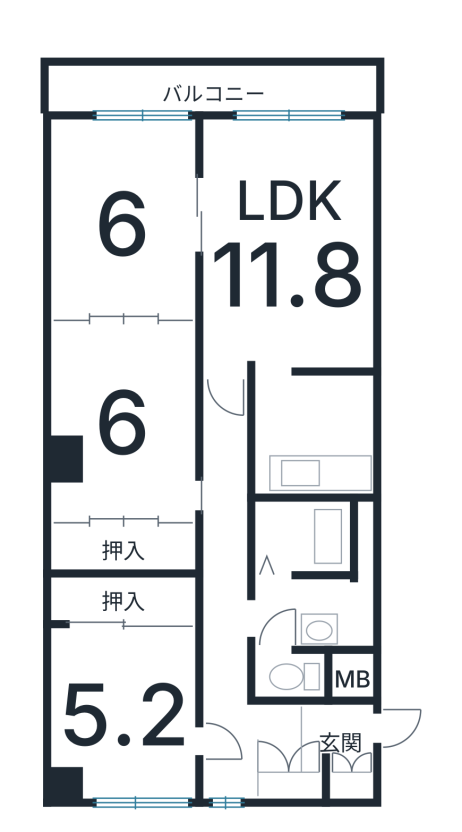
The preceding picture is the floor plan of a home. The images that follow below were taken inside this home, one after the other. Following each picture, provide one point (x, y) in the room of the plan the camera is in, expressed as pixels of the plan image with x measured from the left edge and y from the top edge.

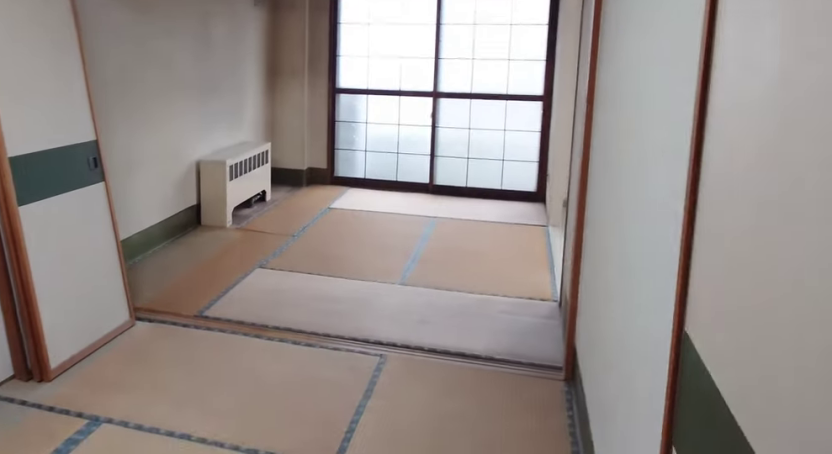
(112, 448)
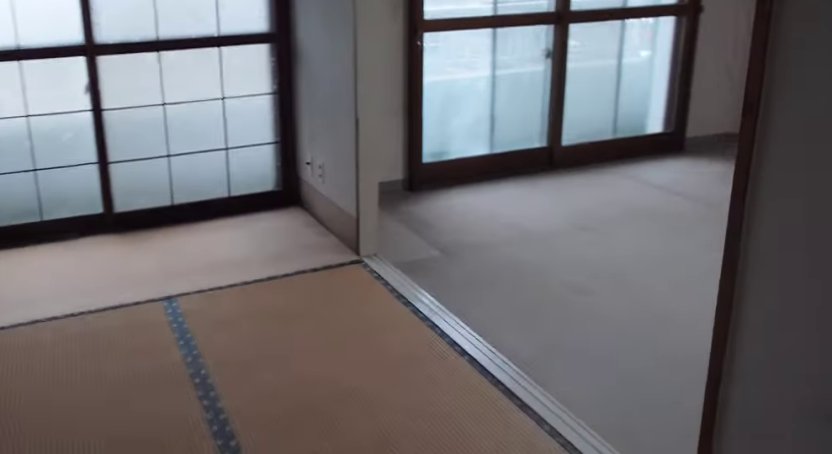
(118, 230)
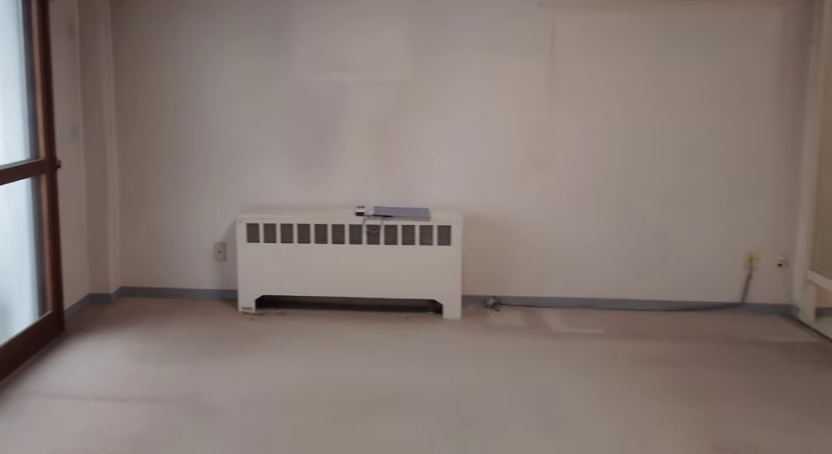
(286, 269)
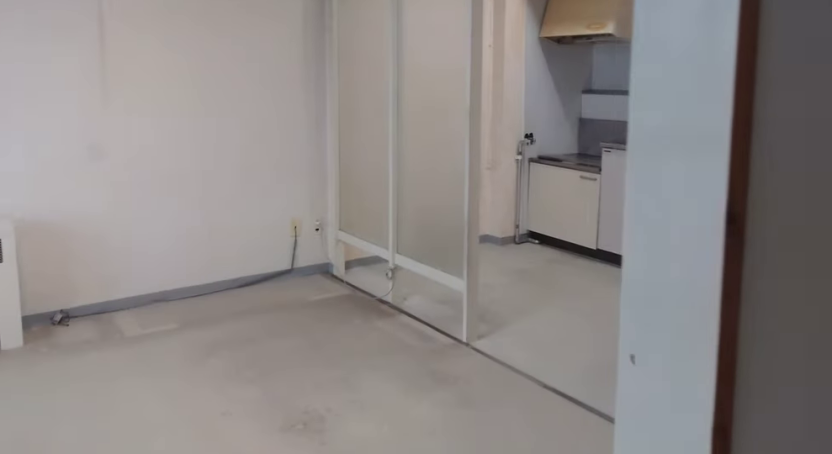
(286, 269)
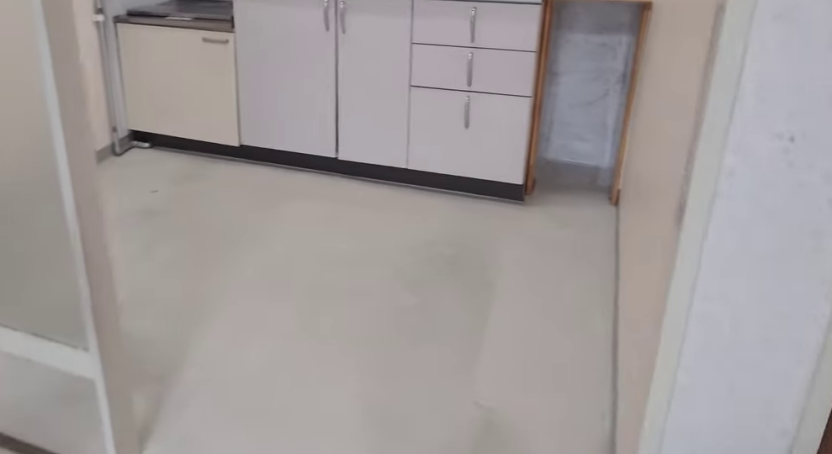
(322, 448)
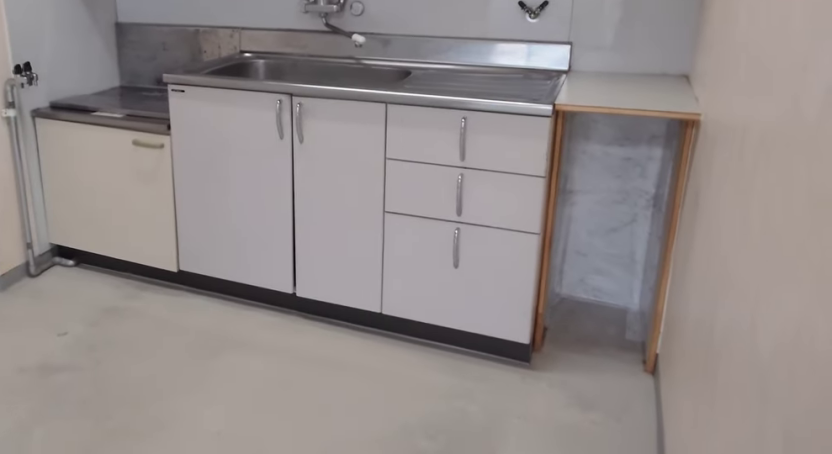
(322, 448)
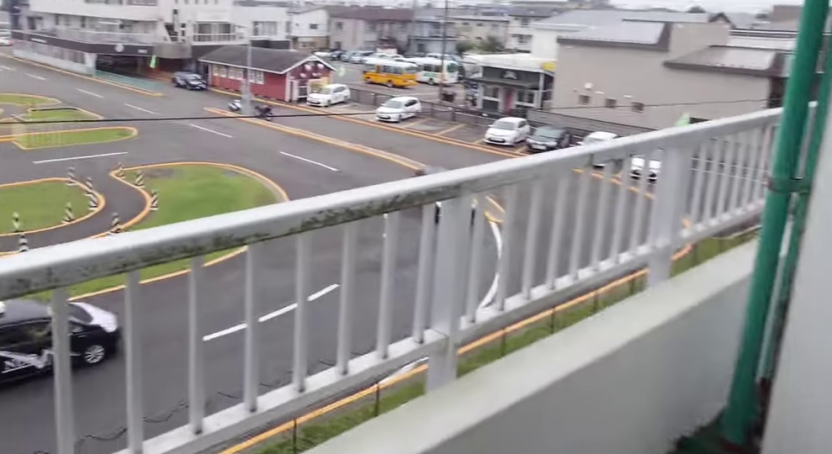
(205, 103)
